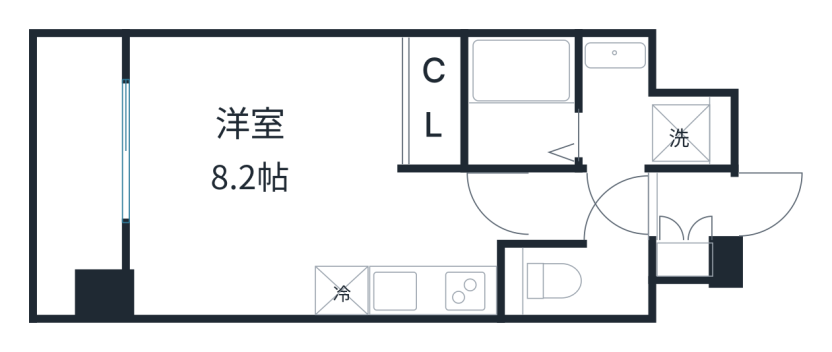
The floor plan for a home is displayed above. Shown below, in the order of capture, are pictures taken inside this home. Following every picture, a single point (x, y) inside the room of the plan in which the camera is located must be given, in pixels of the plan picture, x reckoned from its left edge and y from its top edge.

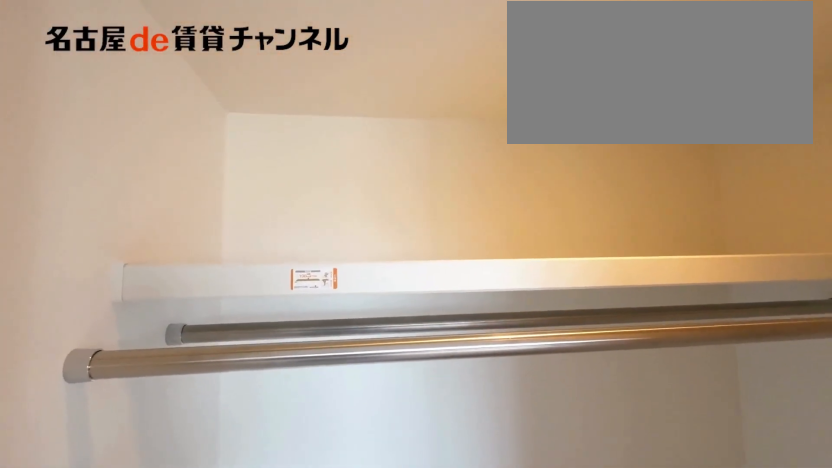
(436, 100)
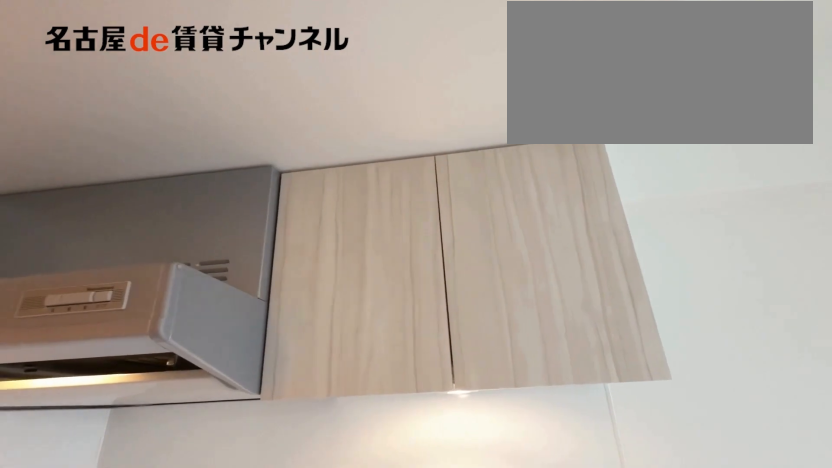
(433, 290)
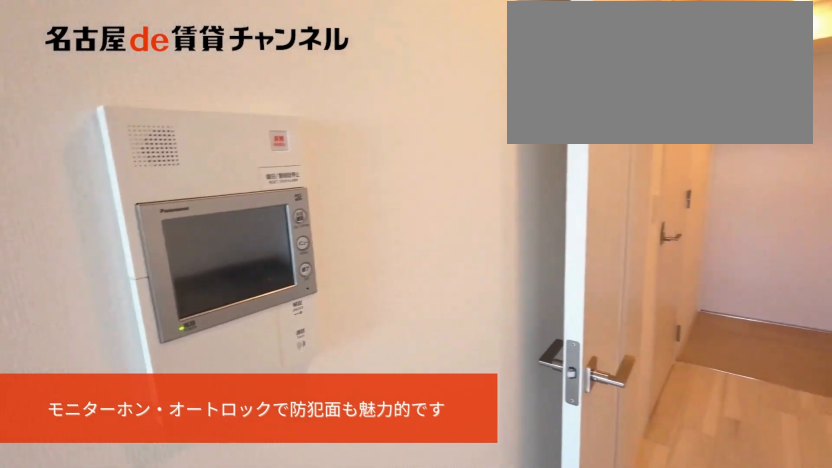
(433, 290)
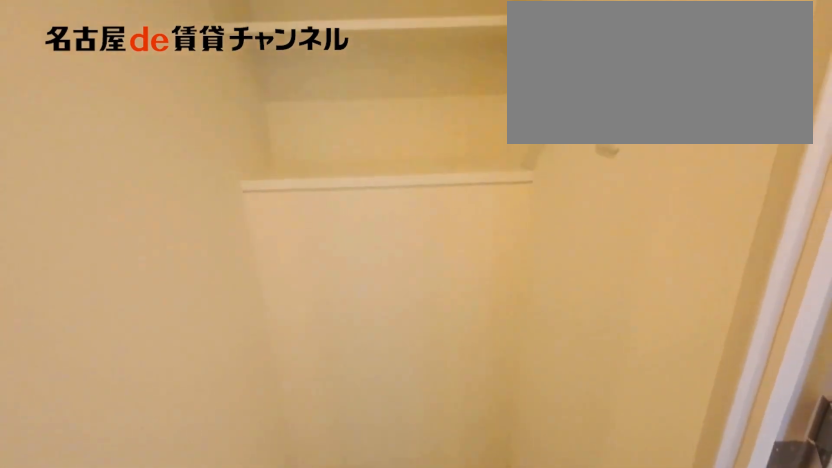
(644, 112)
